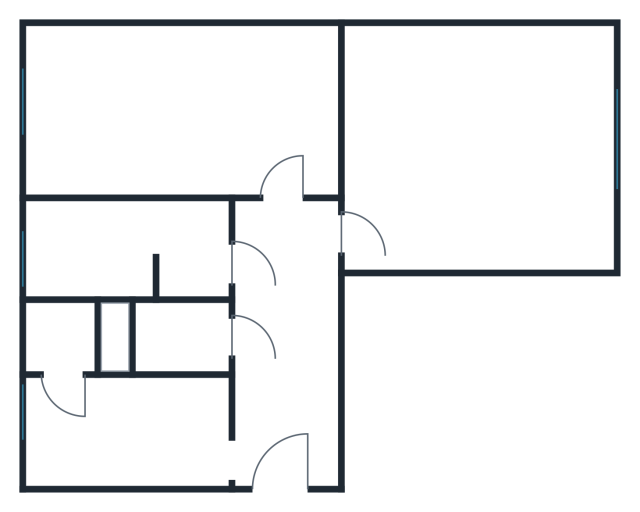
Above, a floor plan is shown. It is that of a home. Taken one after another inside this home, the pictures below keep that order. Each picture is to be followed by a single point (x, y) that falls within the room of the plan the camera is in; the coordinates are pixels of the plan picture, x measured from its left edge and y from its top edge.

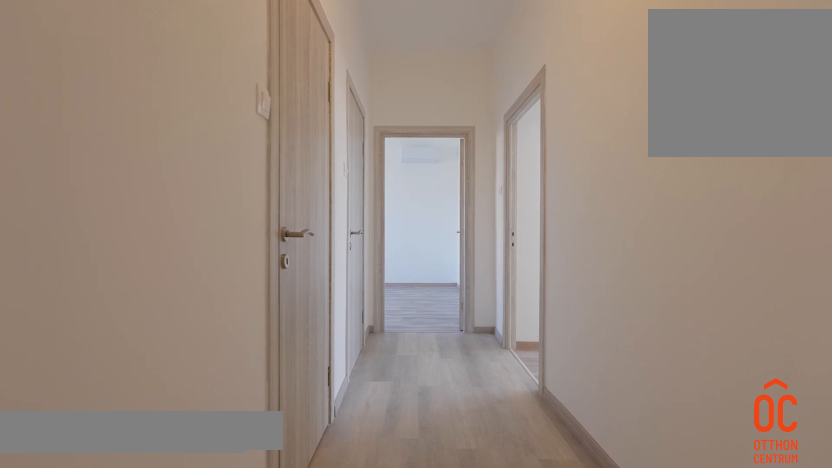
(290, 376)
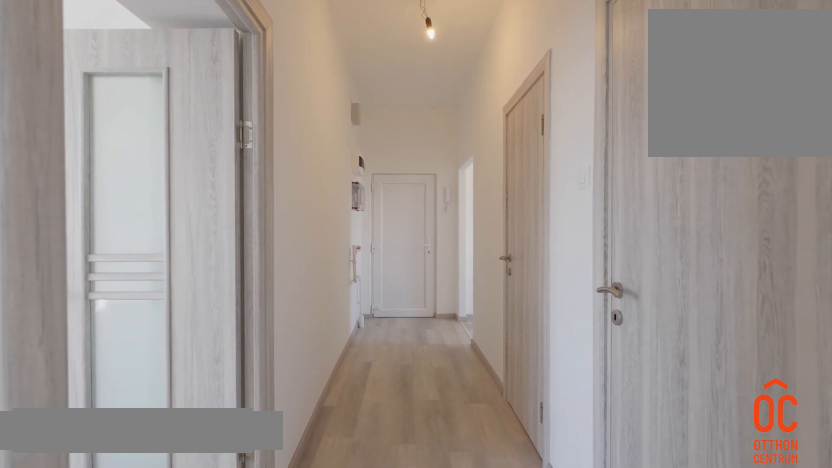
(290, 376)
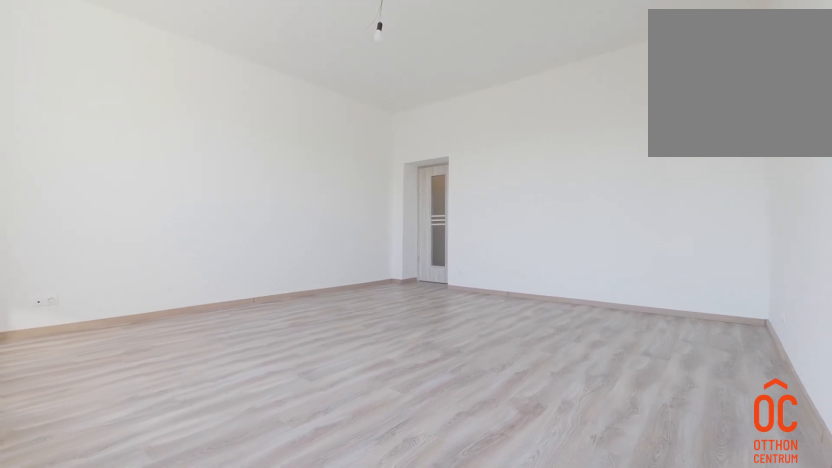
(483, 155)
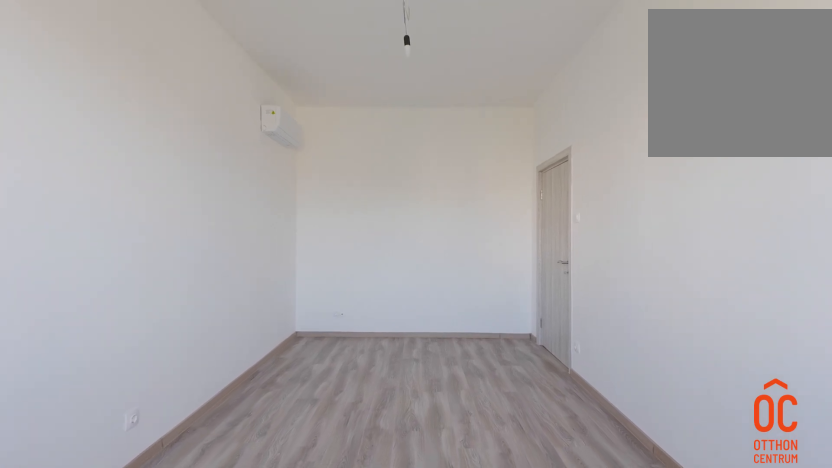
(130, 127)
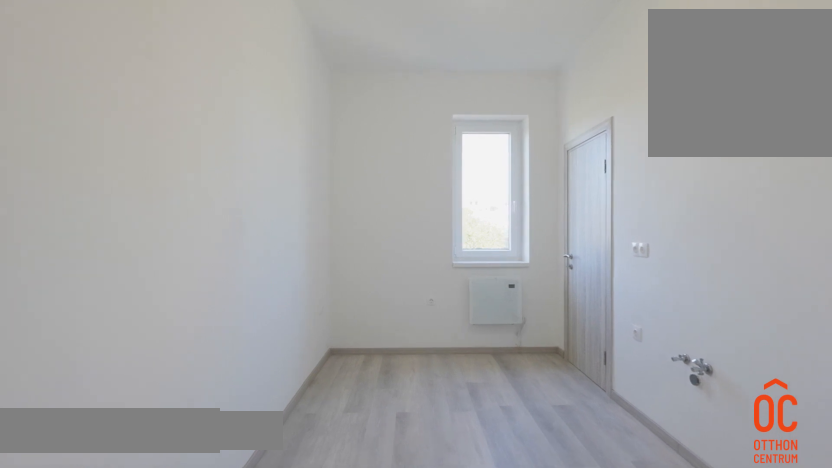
(130, 440)
